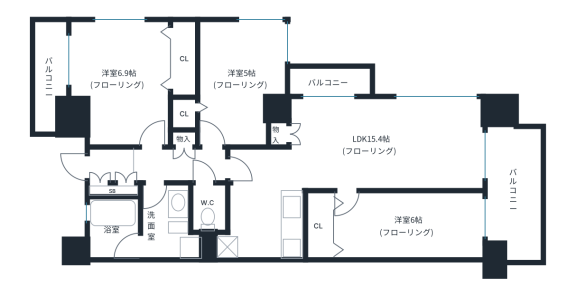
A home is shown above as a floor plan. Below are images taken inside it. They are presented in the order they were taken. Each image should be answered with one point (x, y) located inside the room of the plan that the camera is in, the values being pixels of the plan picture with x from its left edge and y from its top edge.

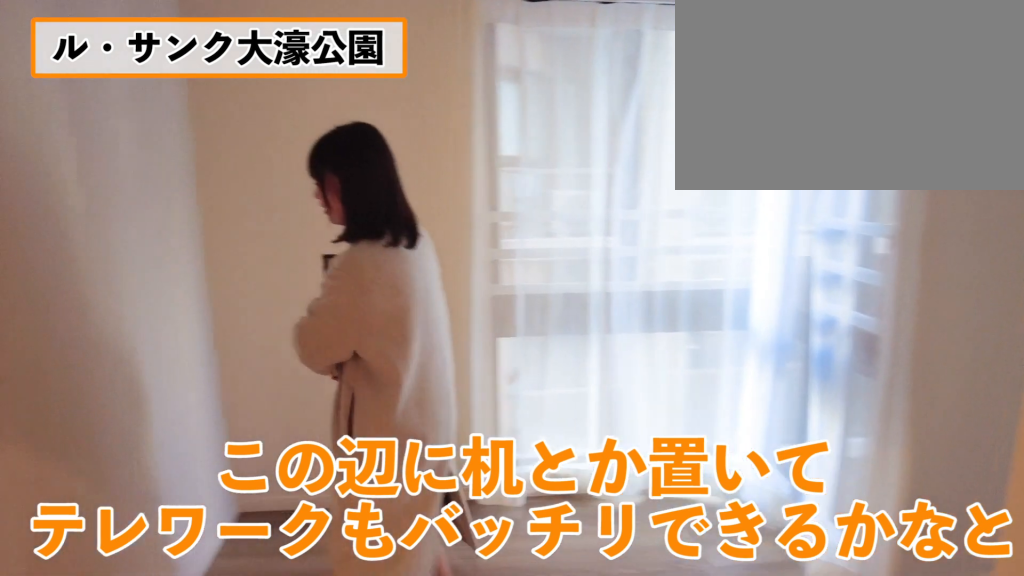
(240, 80)
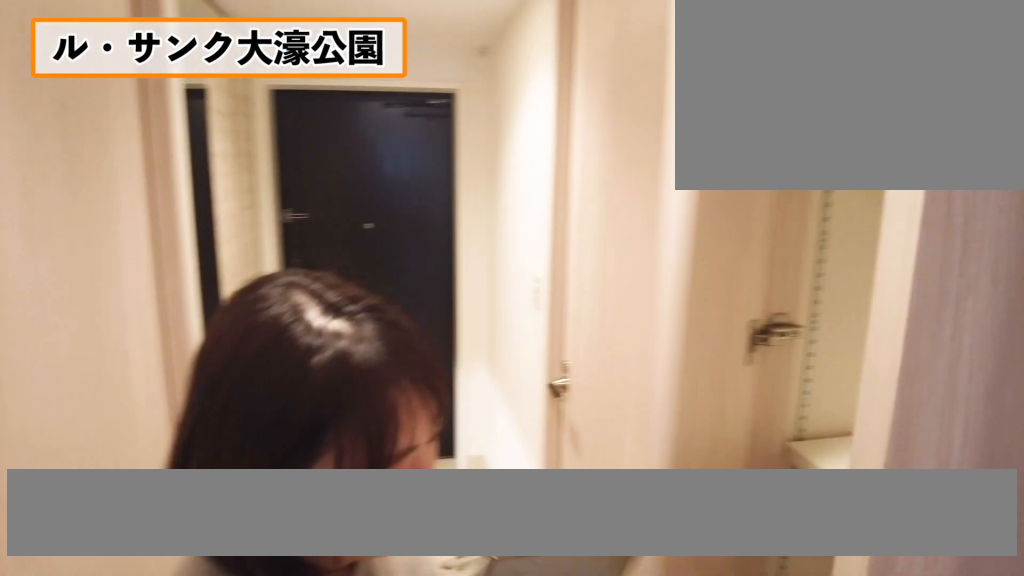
(183, 161)
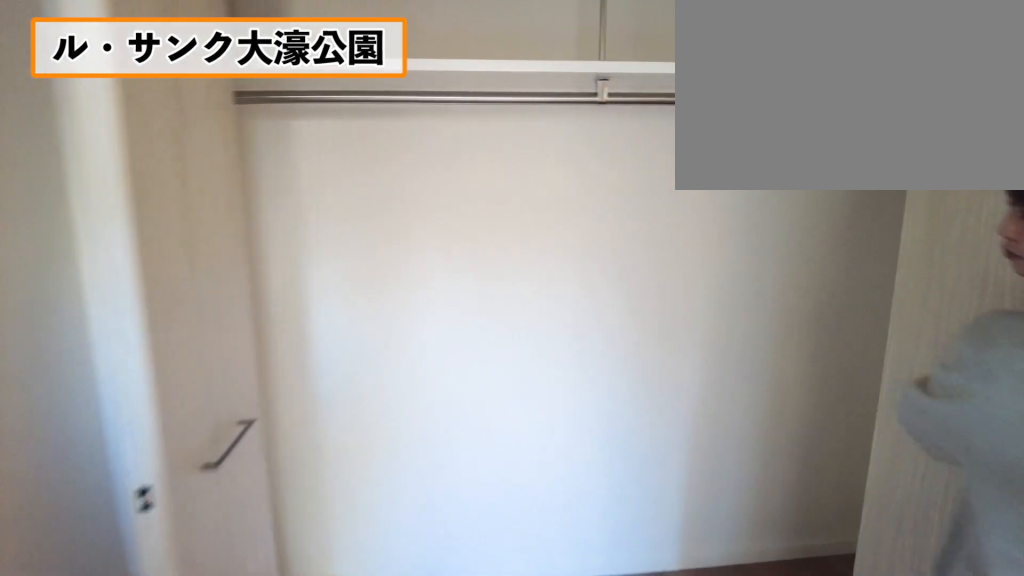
(119, 77)
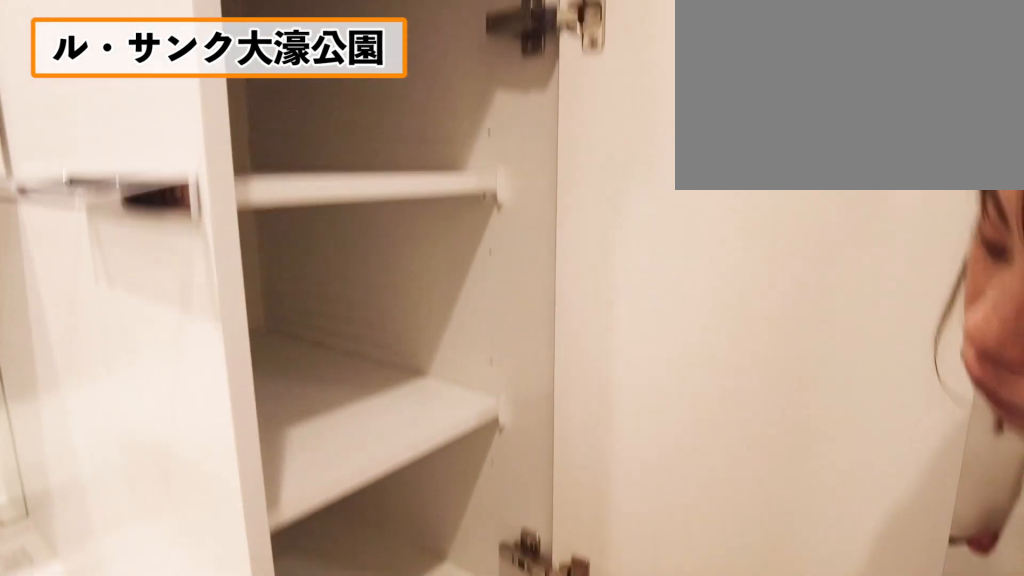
(160, 212)
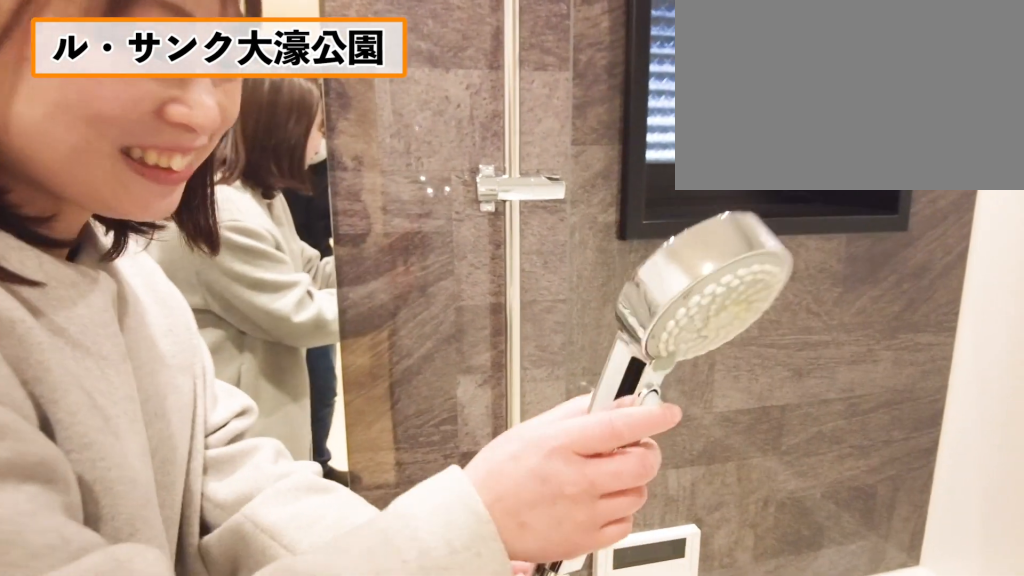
(122, 232)
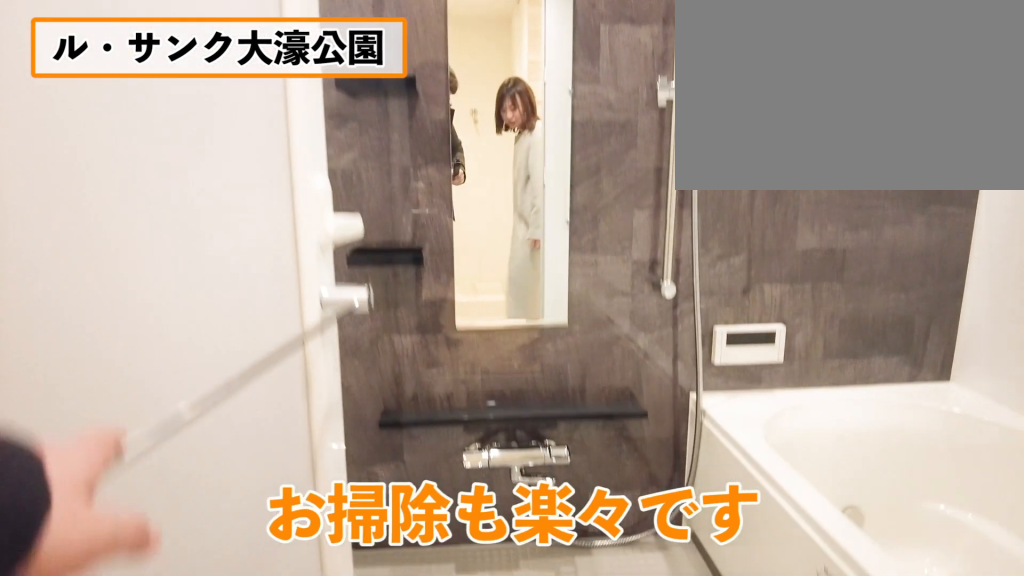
(123, 232)
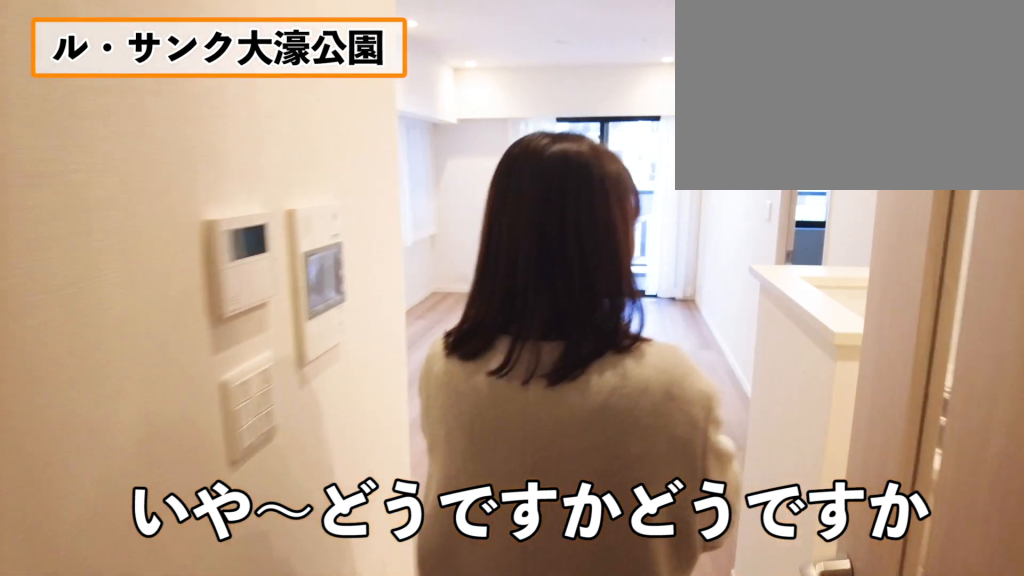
(378, 148)
